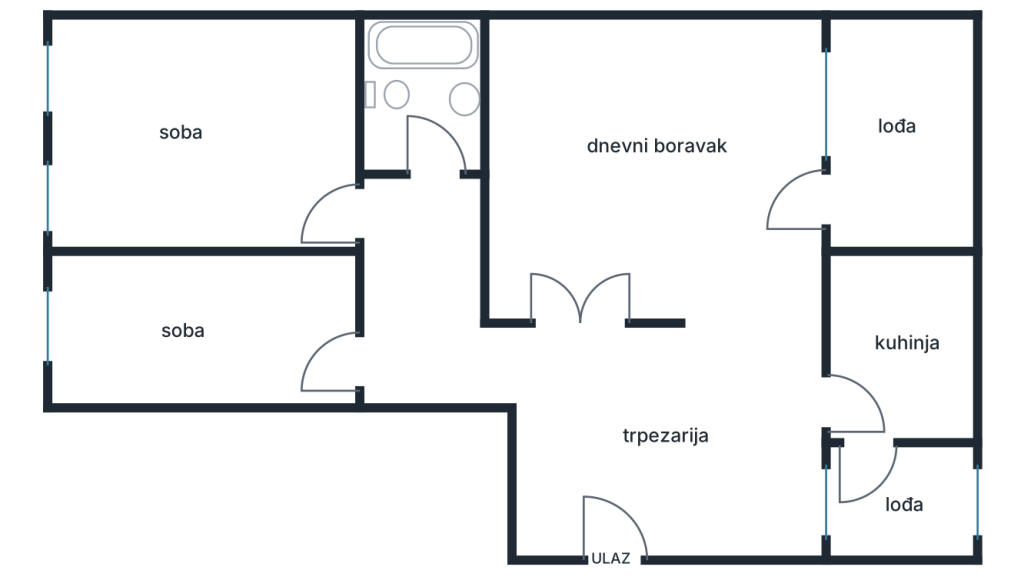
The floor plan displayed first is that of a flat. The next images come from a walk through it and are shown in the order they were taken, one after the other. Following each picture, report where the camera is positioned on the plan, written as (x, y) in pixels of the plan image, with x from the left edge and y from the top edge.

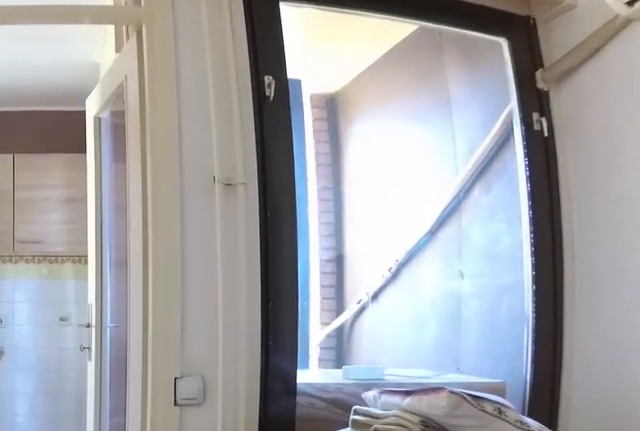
(694, 382)
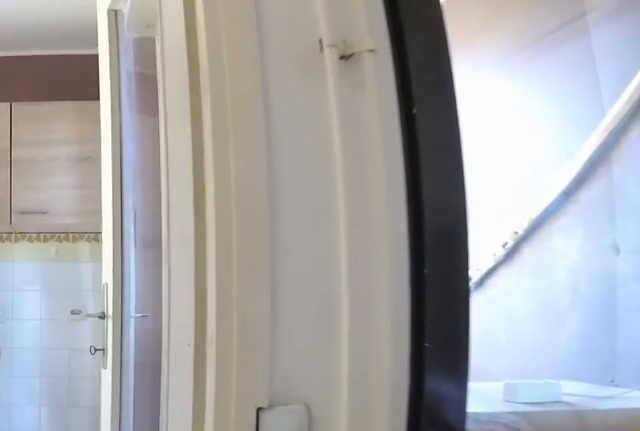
(730, 386)
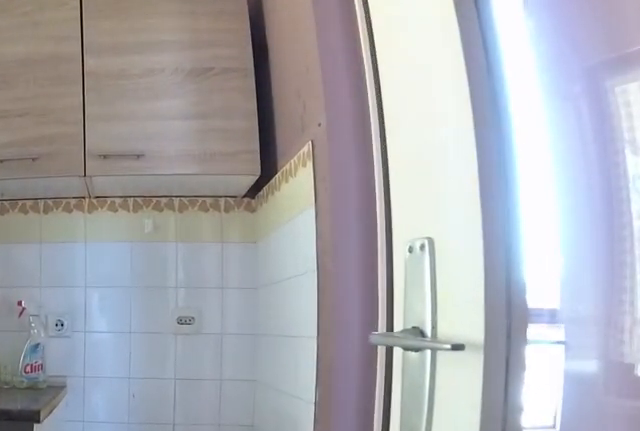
(805, 393)
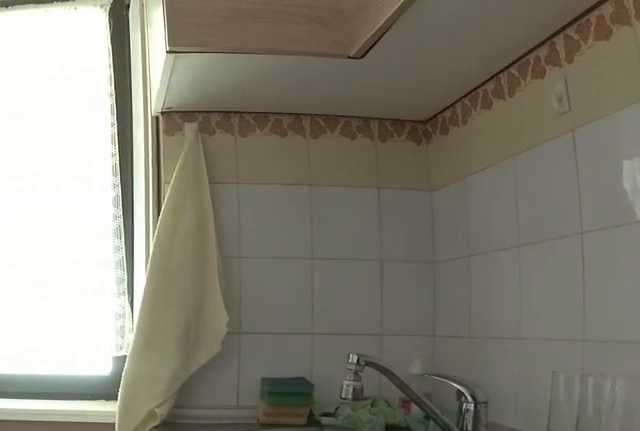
(854, 444)
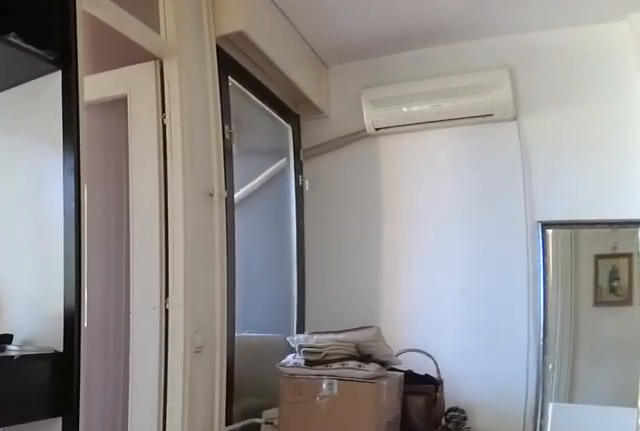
(730, 306)
